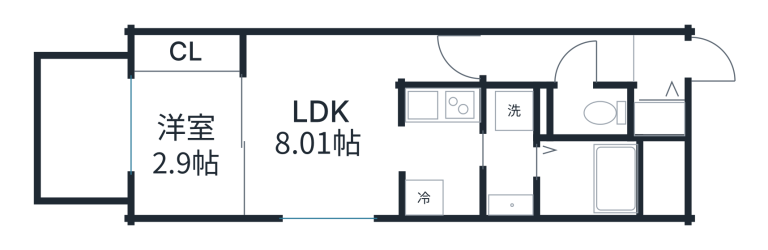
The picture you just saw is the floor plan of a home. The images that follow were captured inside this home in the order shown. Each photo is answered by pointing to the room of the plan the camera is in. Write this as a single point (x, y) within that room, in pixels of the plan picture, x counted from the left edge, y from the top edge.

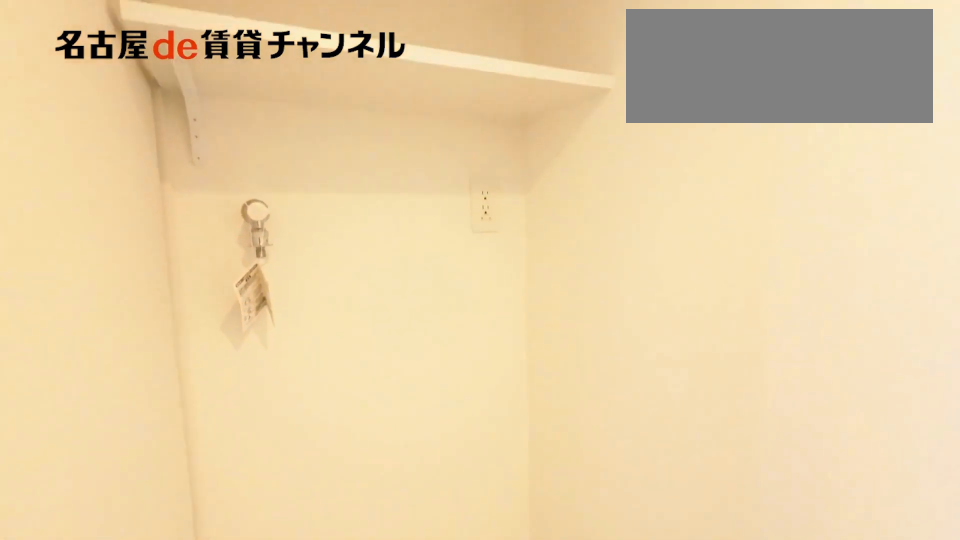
(508, 113)
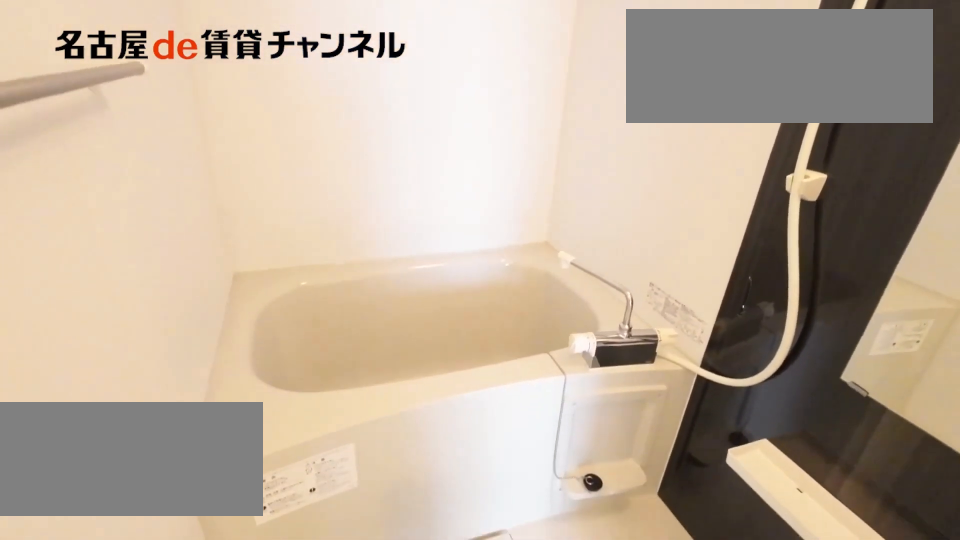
(590, 183)
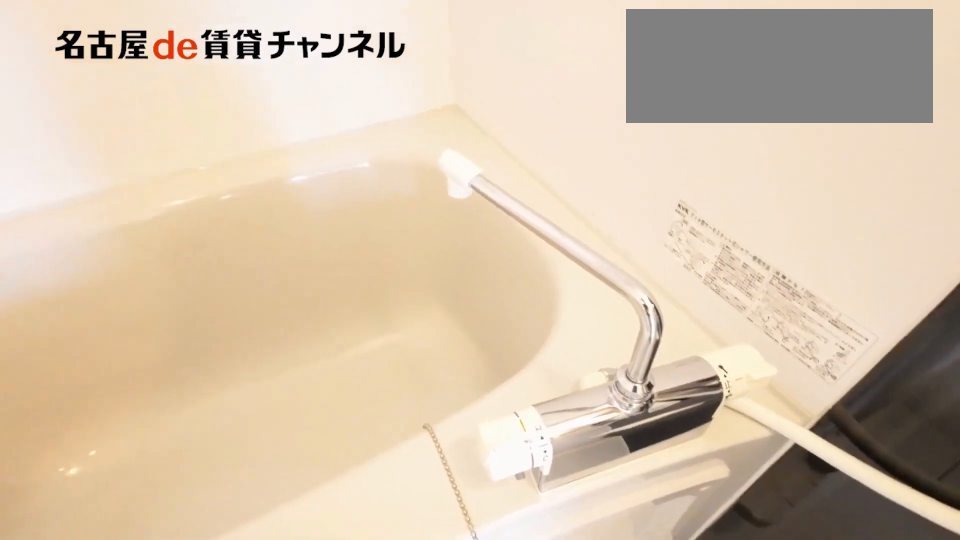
(590, 183)
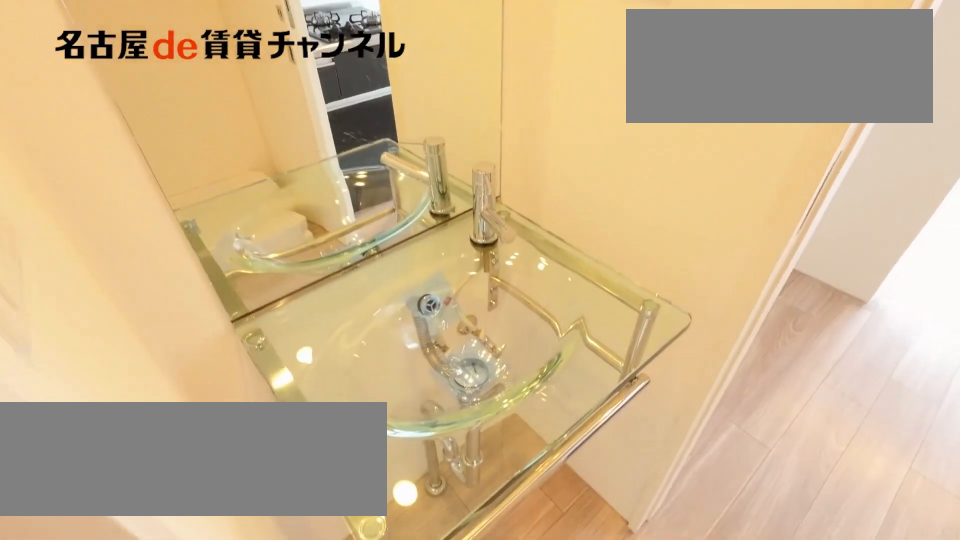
(511, 198)
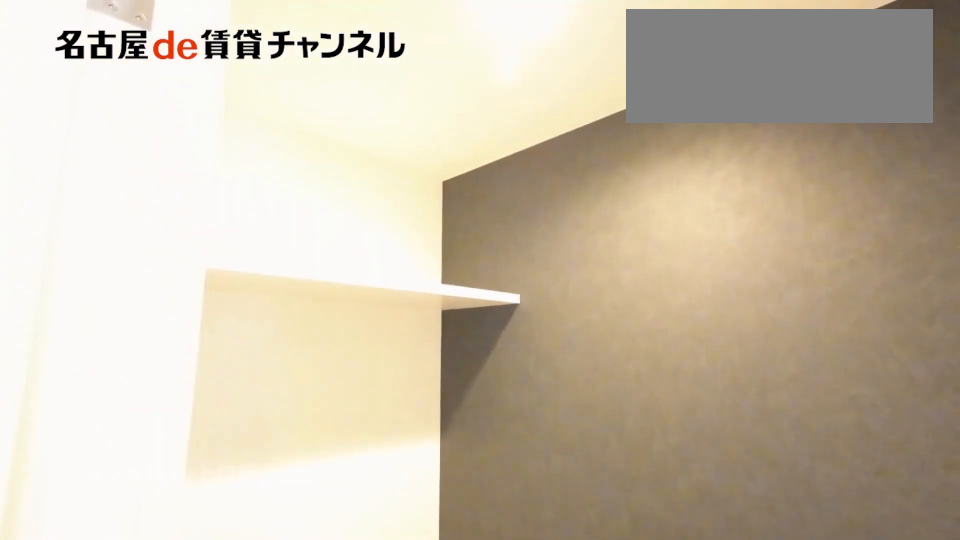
(585, 115)
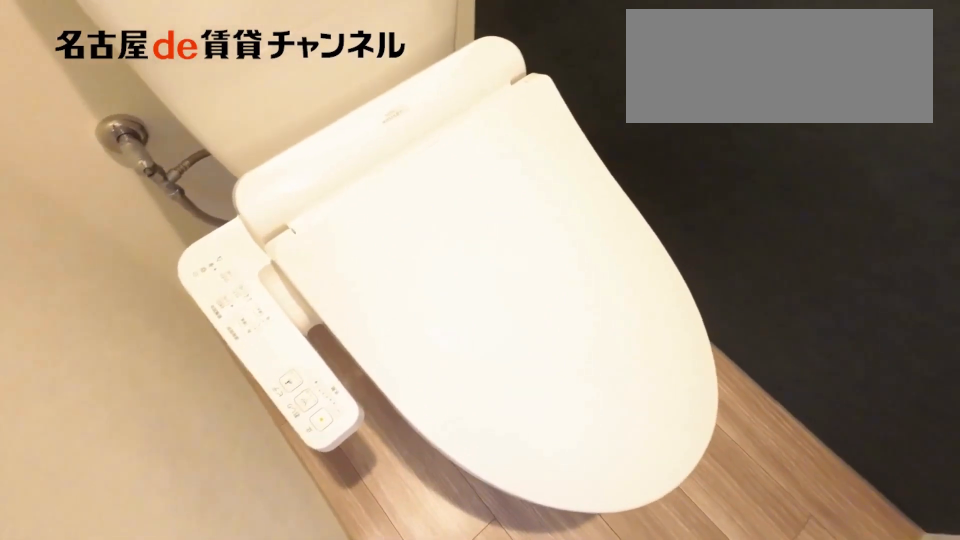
(585, 115)
